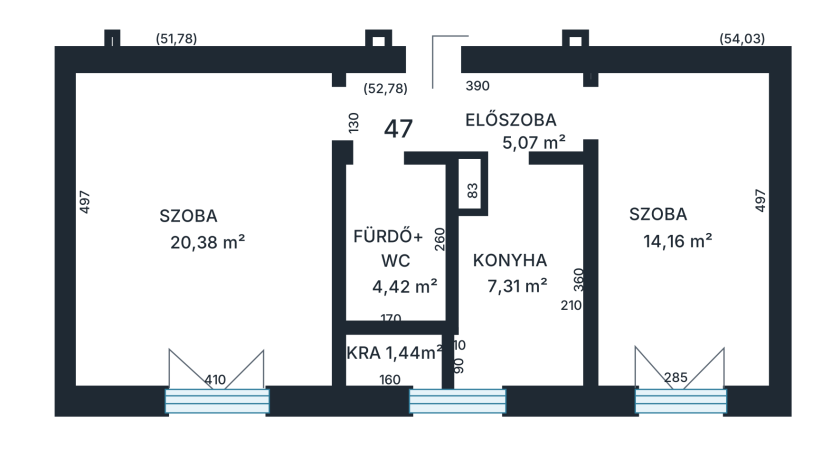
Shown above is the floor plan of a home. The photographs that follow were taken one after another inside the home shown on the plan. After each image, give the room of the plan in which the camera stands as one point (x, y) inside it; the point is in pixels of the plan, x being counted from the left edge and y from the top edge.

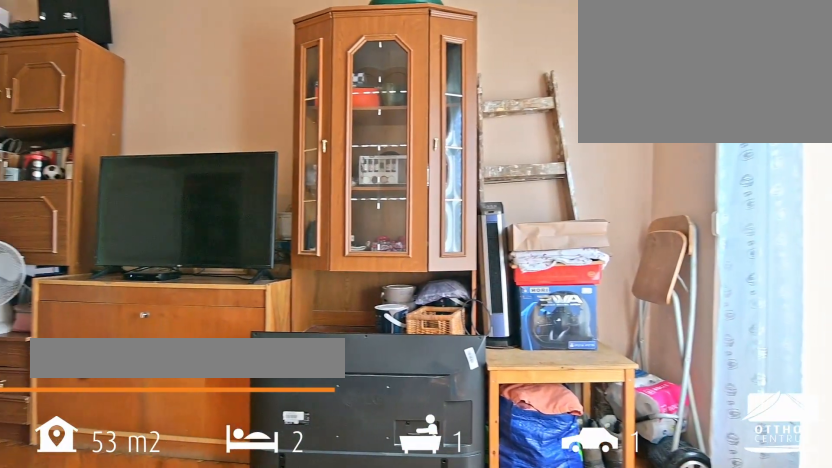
(685, 267)
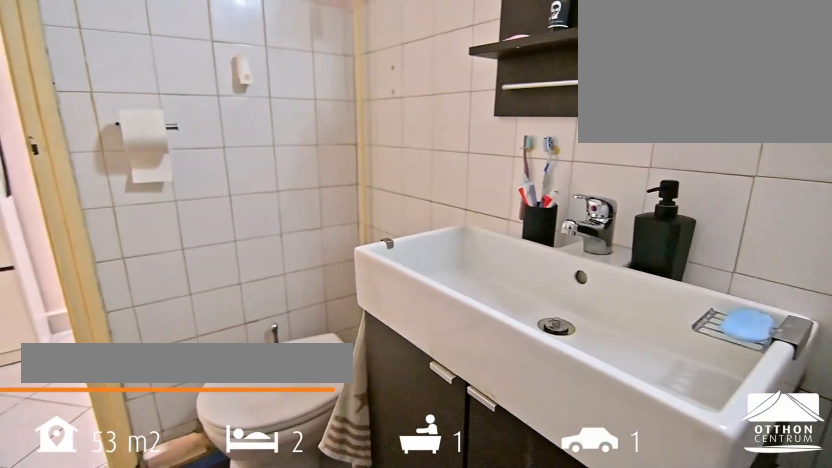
(400, 206)
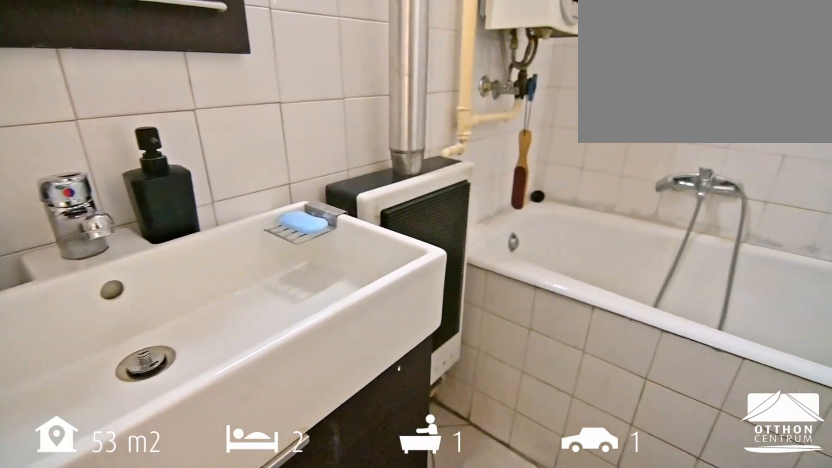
(400, 206)
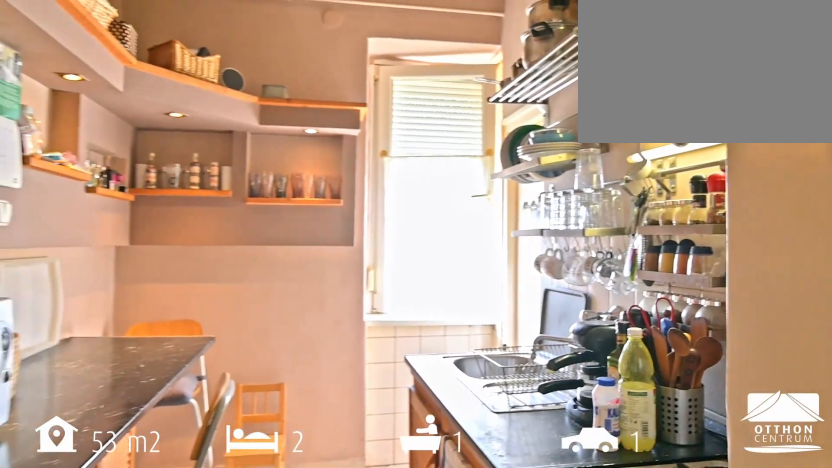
(510, 324)
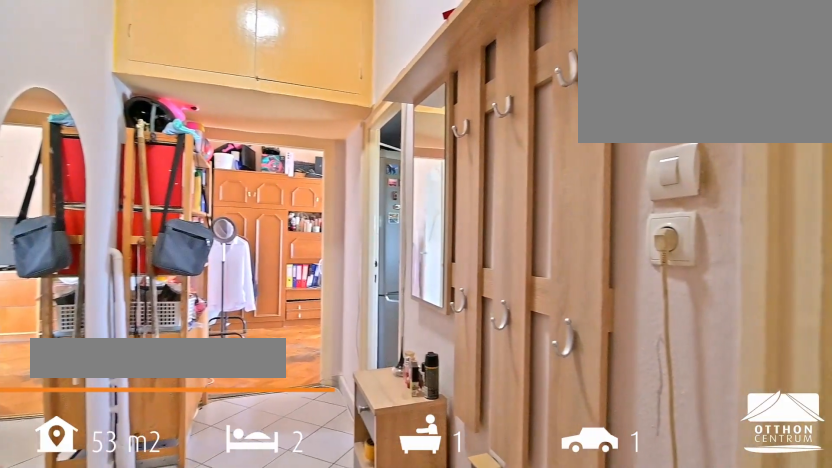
(493, 133)
